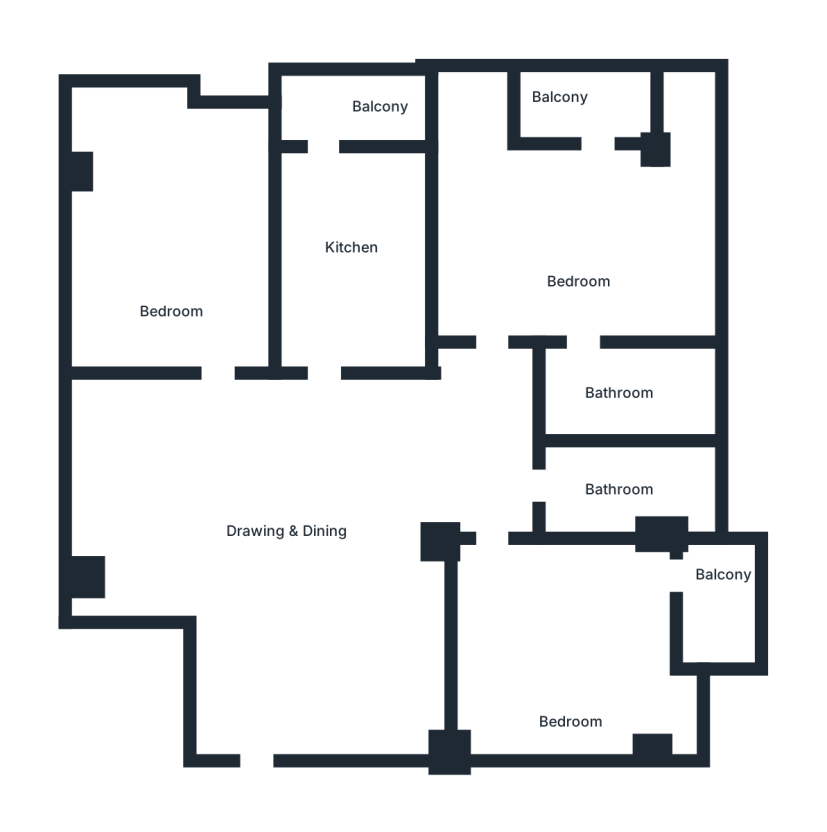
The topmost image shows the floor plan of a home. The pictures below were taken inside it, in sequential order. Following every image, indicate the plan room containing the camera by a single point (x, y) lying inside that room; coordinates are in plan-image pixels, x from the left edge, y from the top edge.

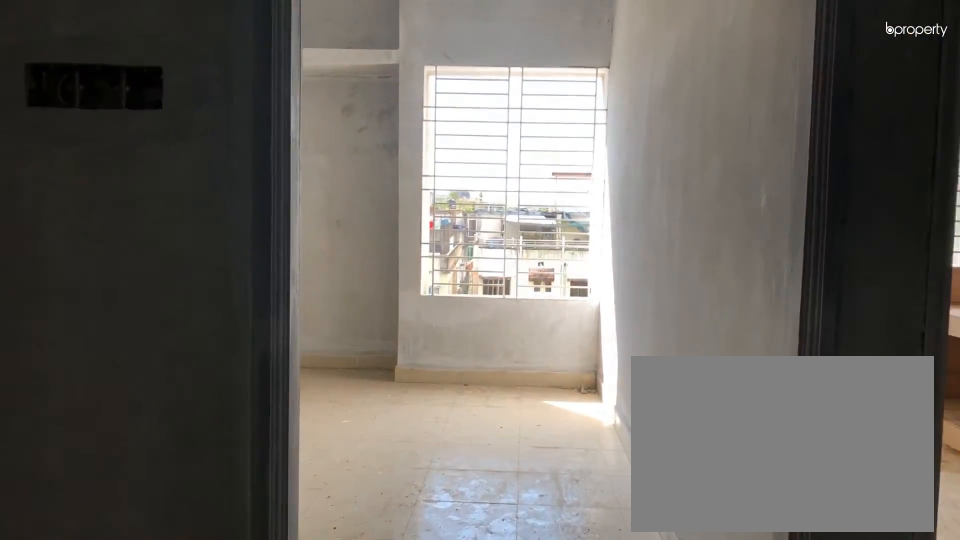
(164, 279)
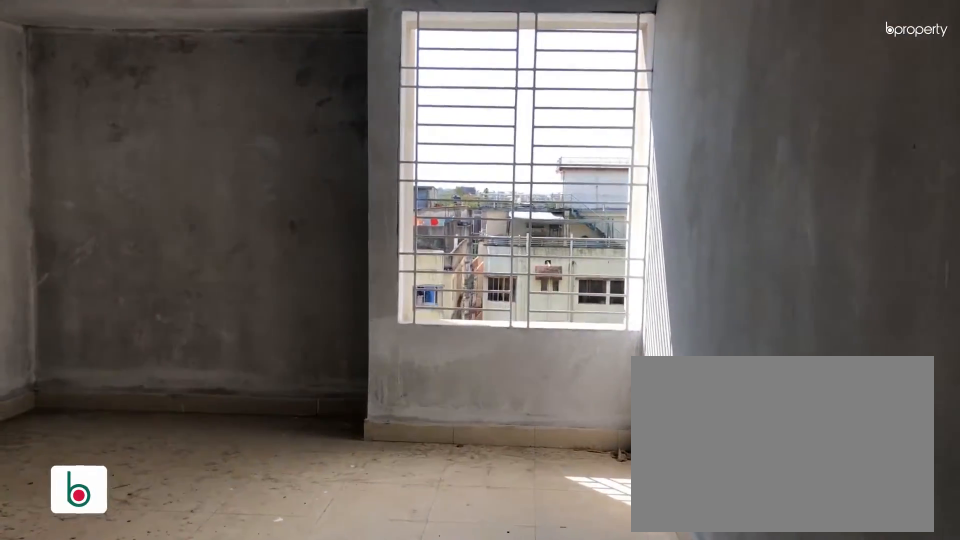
(164, 279)
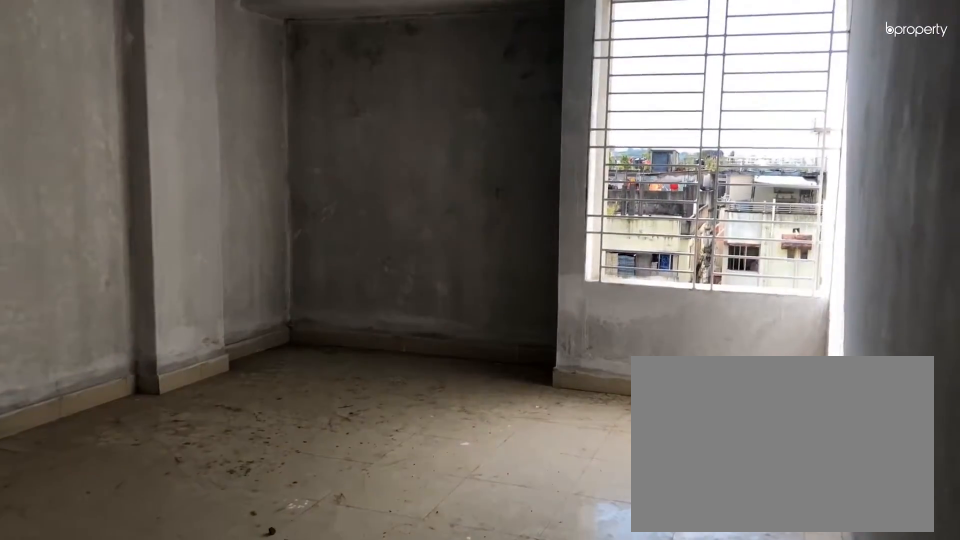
(164, 279)
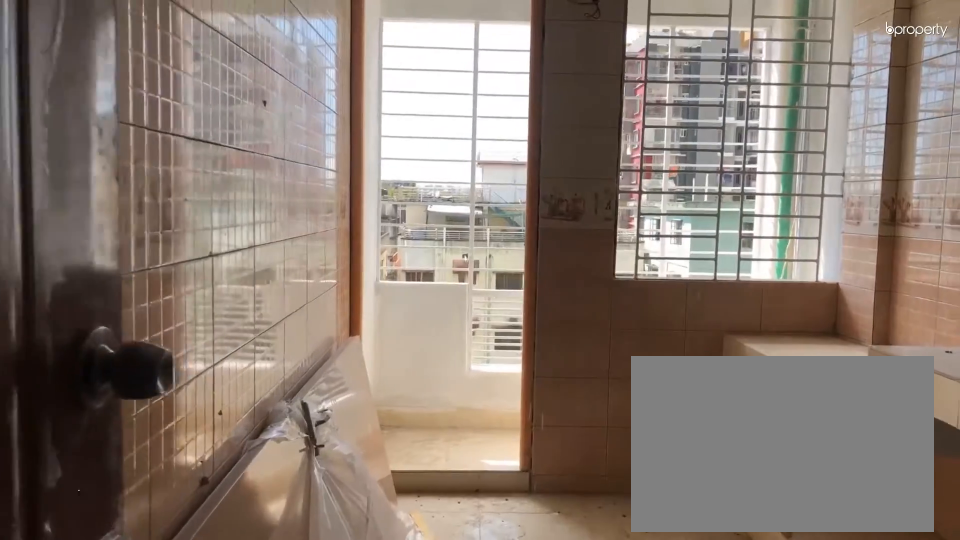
(353, 267)
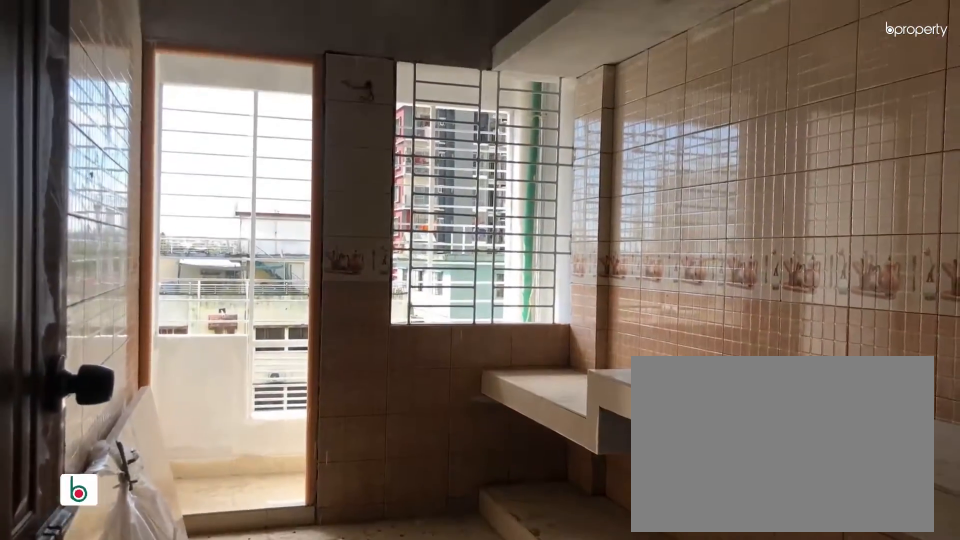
(355, 269)
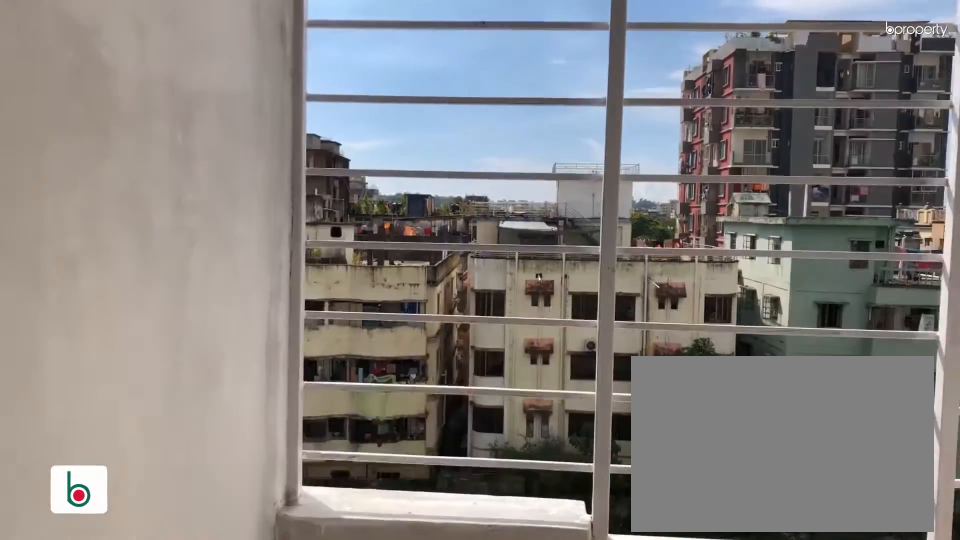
(373, 109)
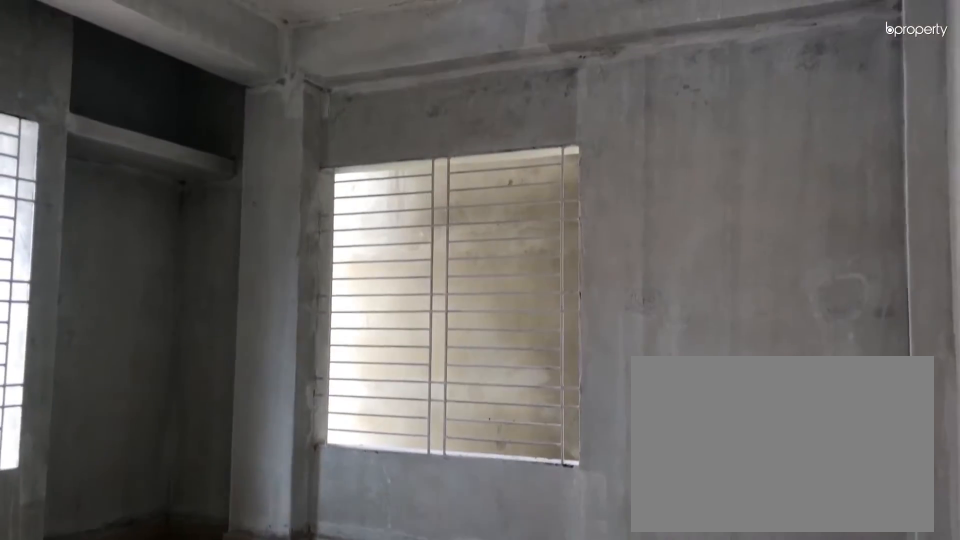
(577, 661)
